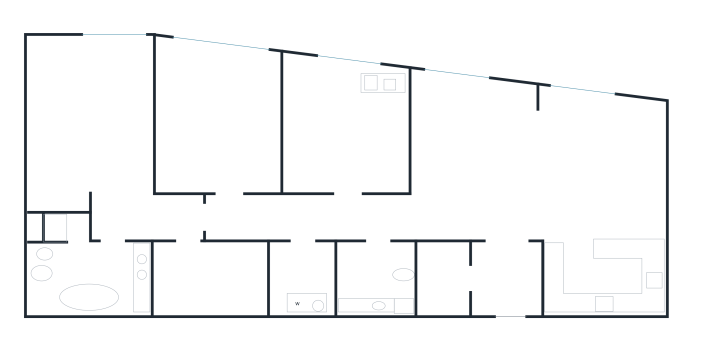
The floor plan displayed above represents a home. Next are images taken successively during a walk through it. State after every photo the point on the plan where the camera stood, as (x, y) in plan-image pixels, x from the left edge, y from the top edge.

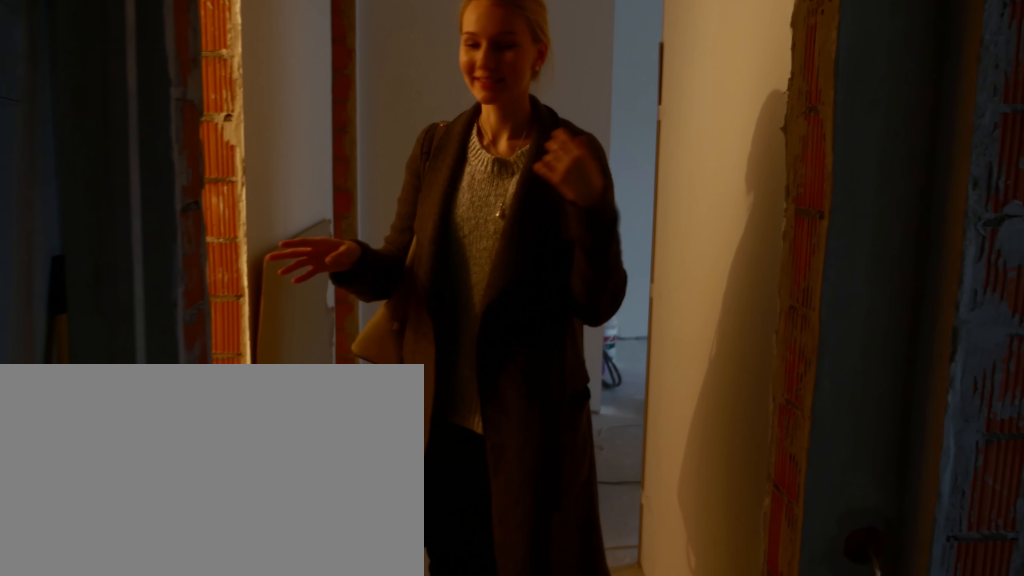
(206, 204)
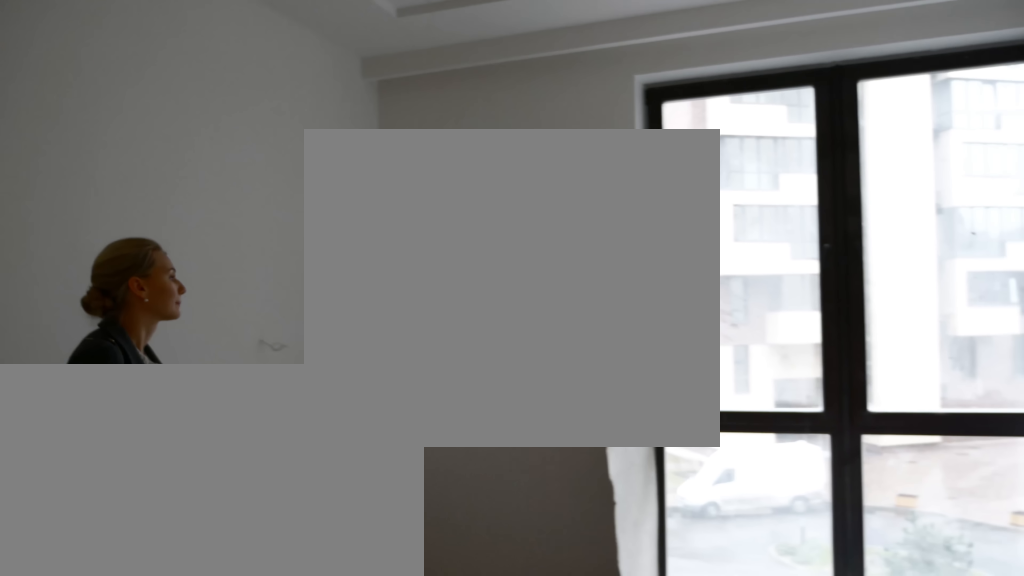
(102, 190)
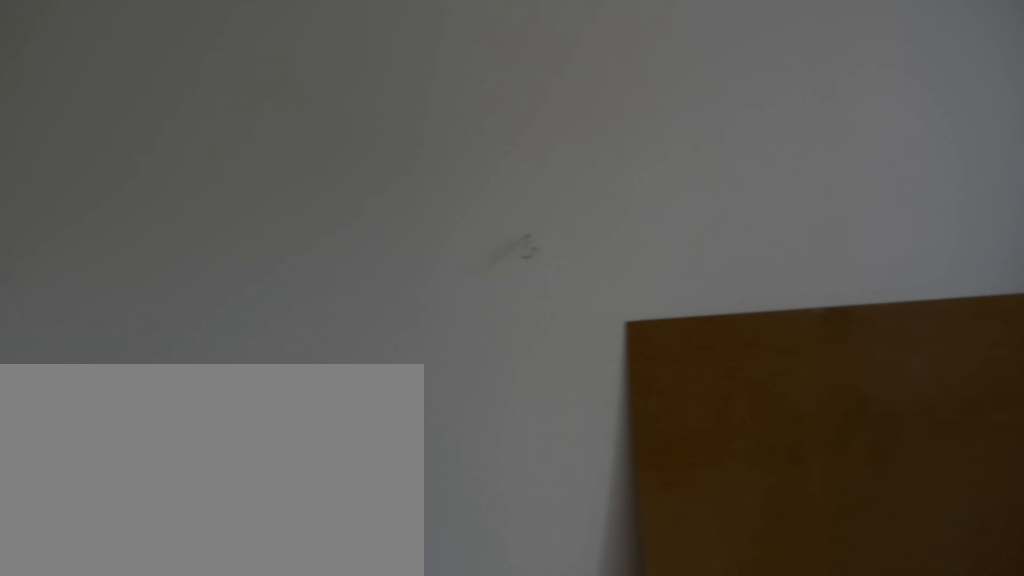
(102, 162)
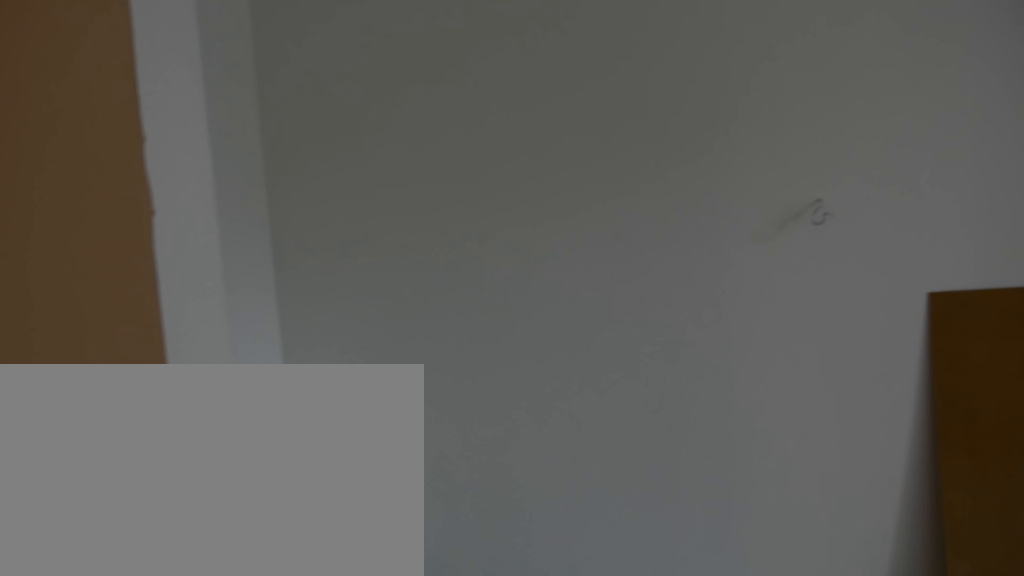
(102, 163)
